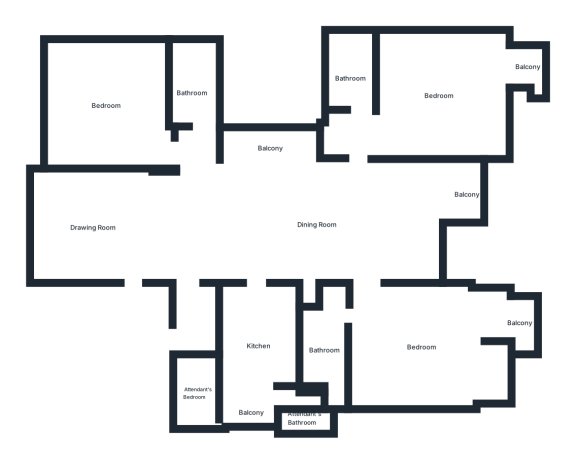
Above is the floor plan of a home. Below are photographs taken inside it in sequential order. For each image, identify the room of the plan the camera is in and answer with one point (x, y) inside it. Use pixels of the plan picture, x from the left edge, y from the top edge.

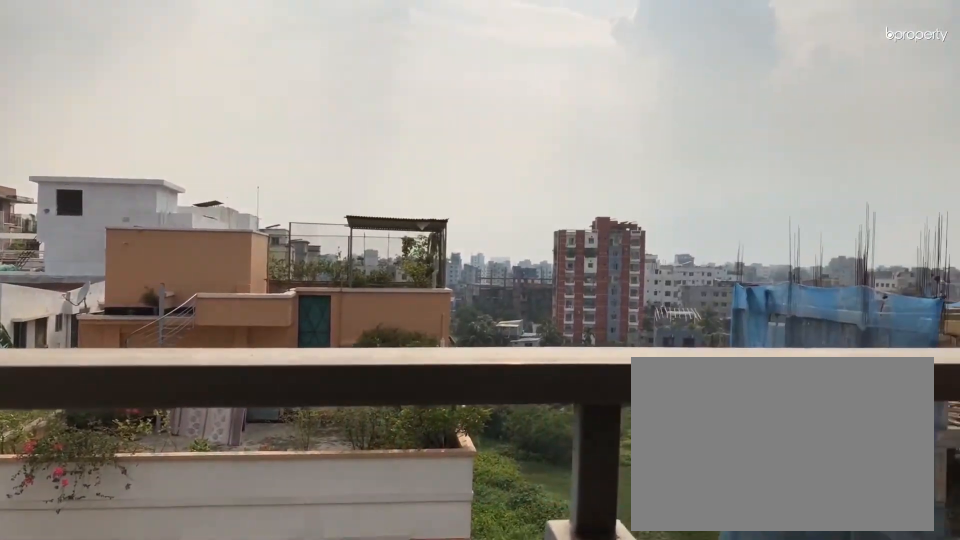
(530, 68)
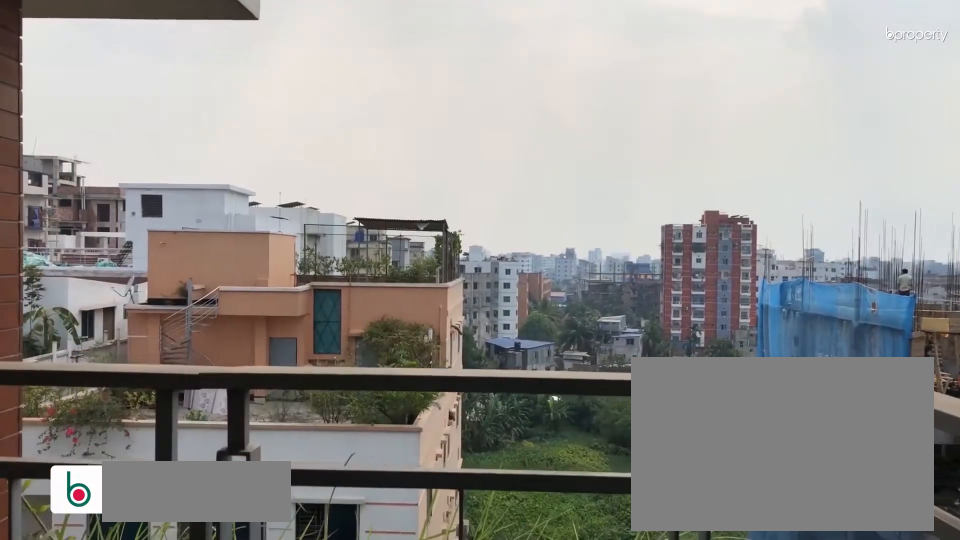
(465, 194)
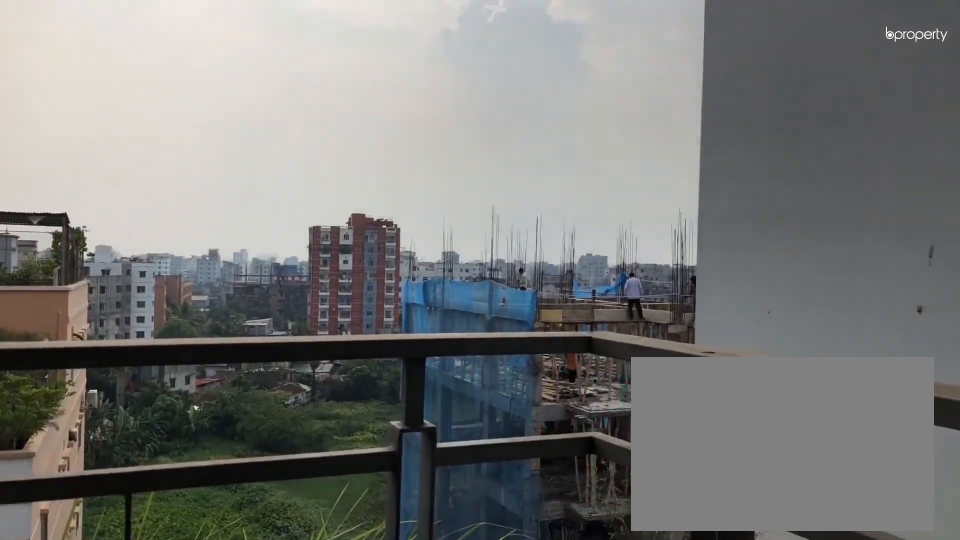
(465, 193)
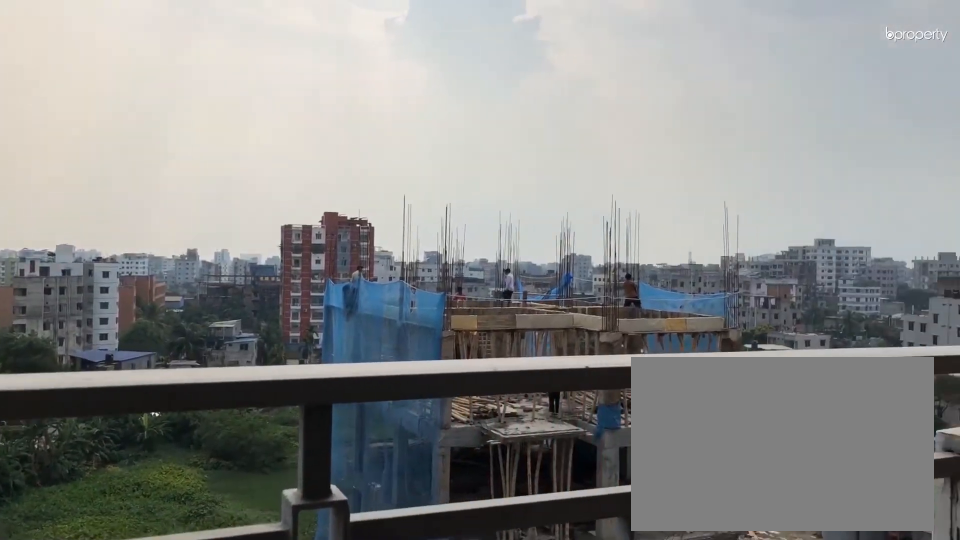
(519, 317)
